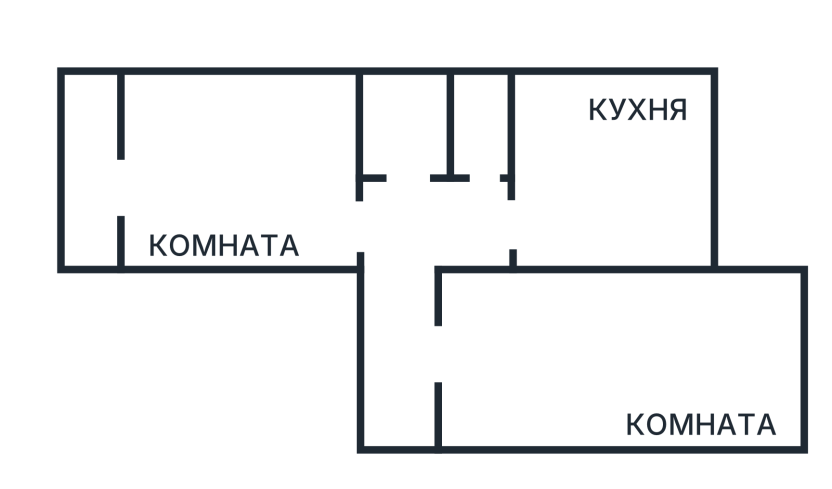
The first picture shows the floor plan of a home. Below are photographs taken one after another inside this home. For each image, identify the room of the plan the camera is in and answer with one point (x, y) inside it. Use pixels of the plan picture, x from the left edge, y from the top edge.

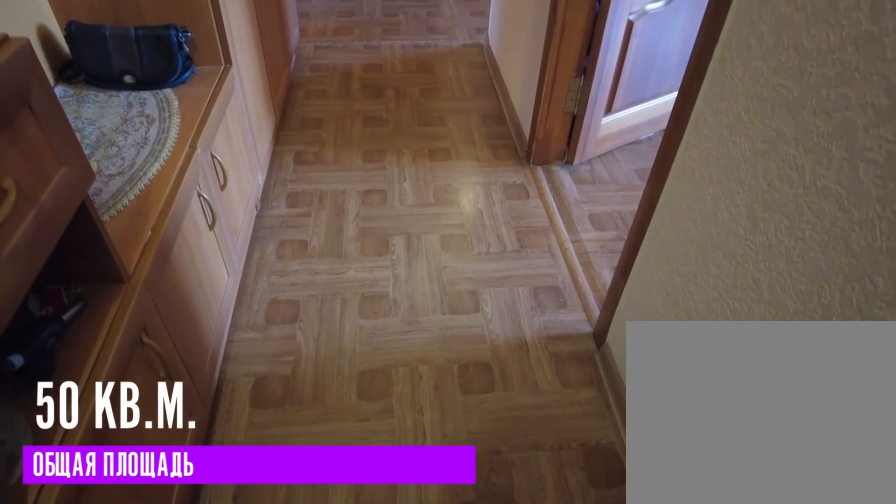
(410, 413)
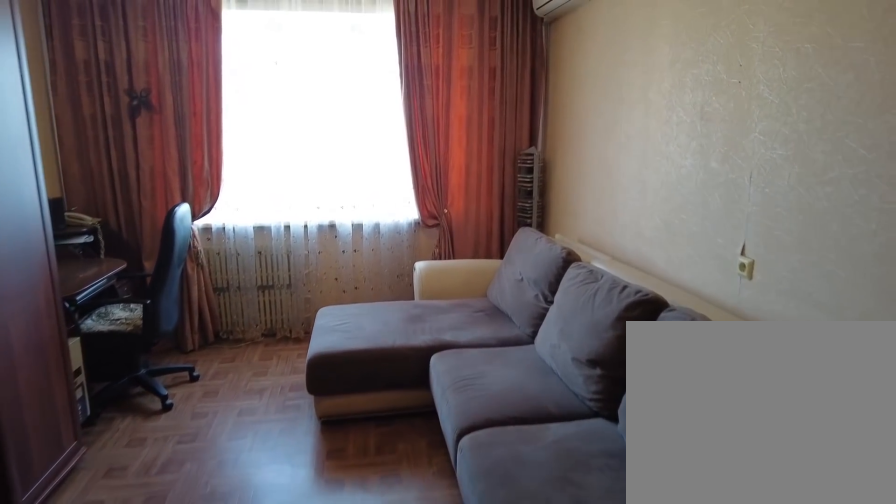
(543, 391)
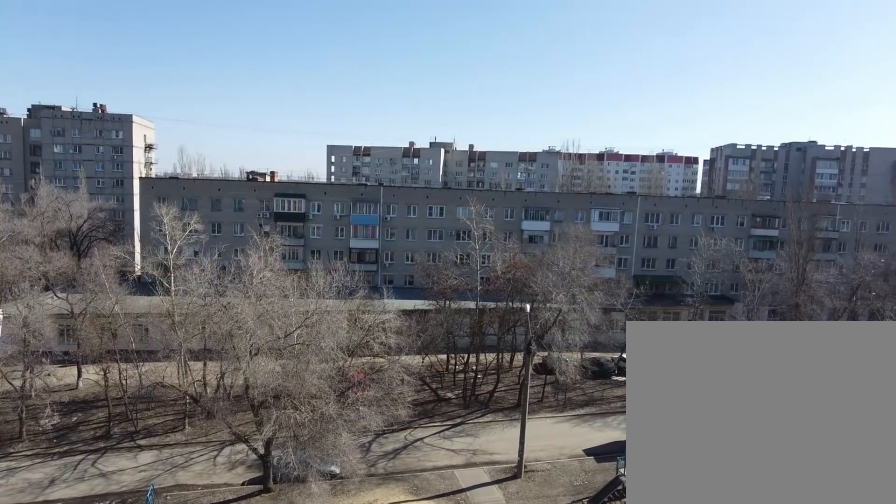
(543, 391)
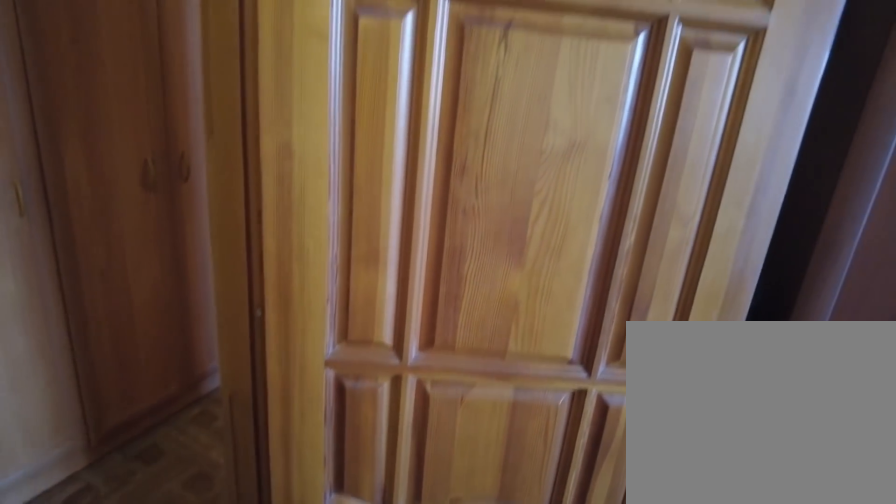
(444, 369)
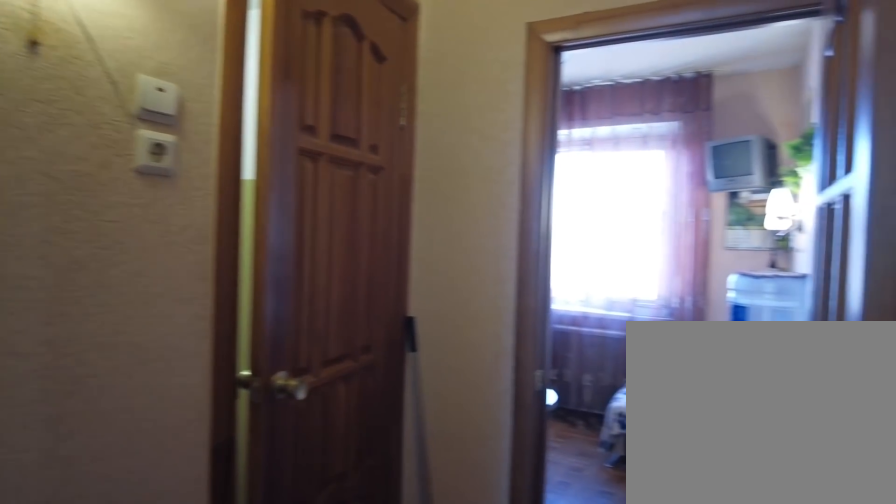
(408, 293)
